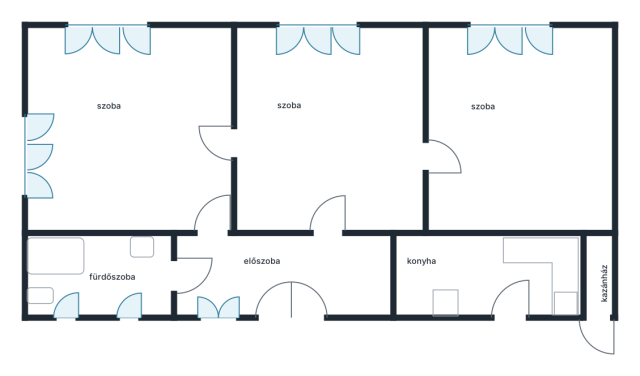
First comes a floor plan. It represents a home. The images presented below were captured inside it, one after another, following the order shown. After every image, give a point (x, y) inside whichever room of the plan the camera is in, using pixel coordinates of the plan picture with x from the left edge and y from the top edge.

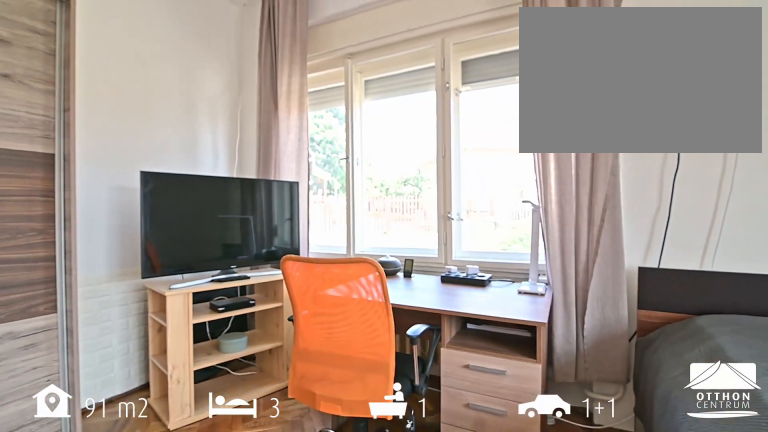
(130, 135)
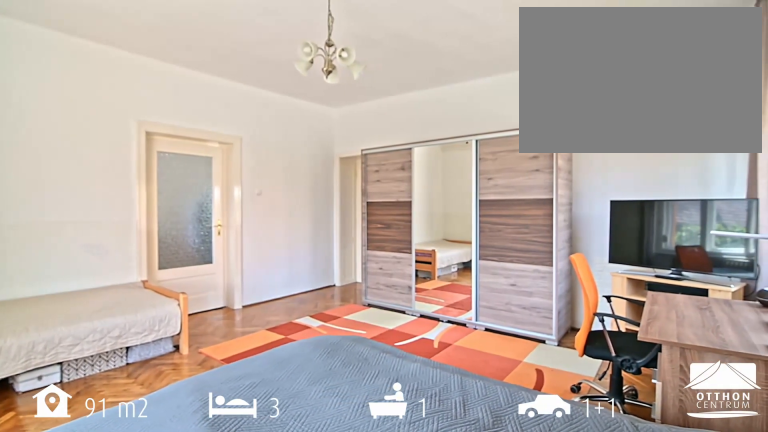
(130, 134)
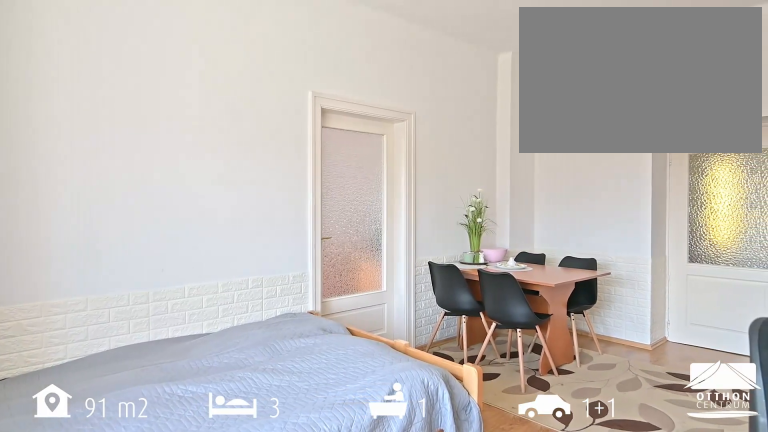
(325, 138)
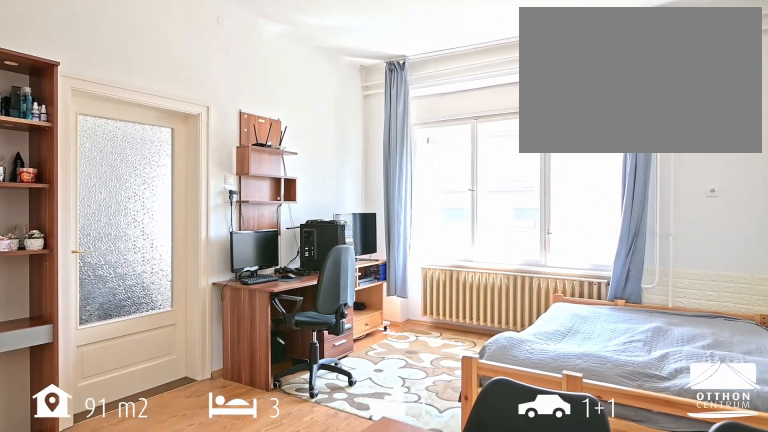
(324, 138)
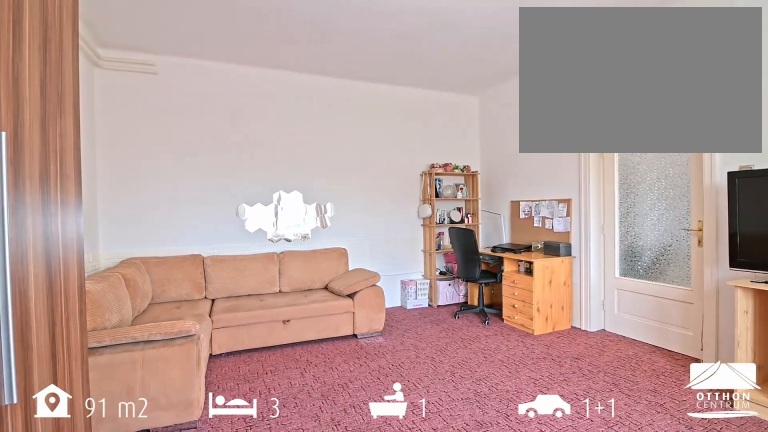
(523, 131)
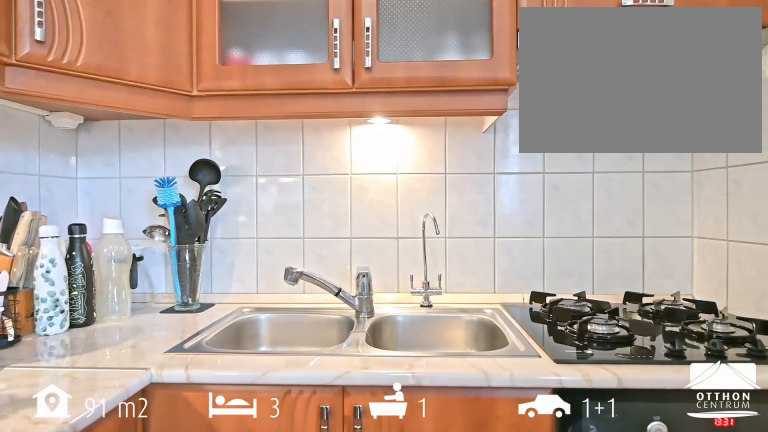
(482, 279)
